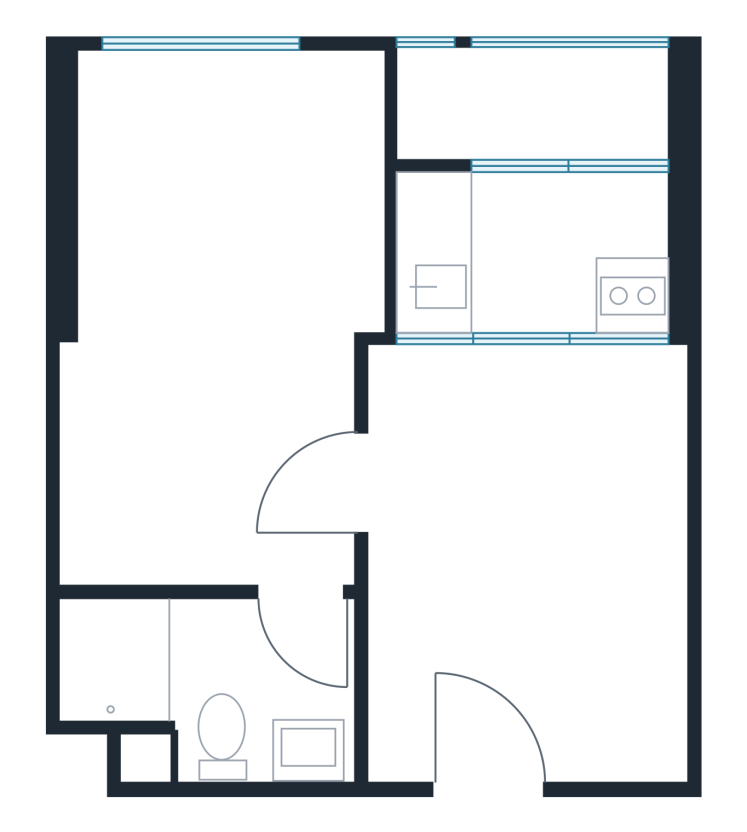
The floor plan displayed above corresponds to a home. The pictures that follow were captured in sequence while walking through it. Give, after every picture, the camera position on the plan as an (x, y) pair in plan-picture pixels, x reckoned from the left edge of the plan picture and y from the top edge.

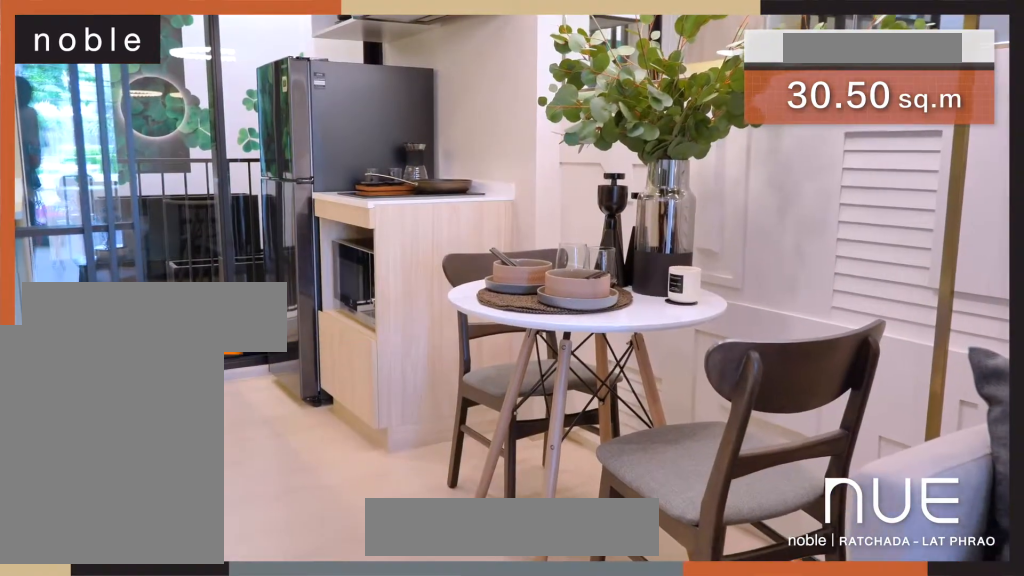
(486, 442)
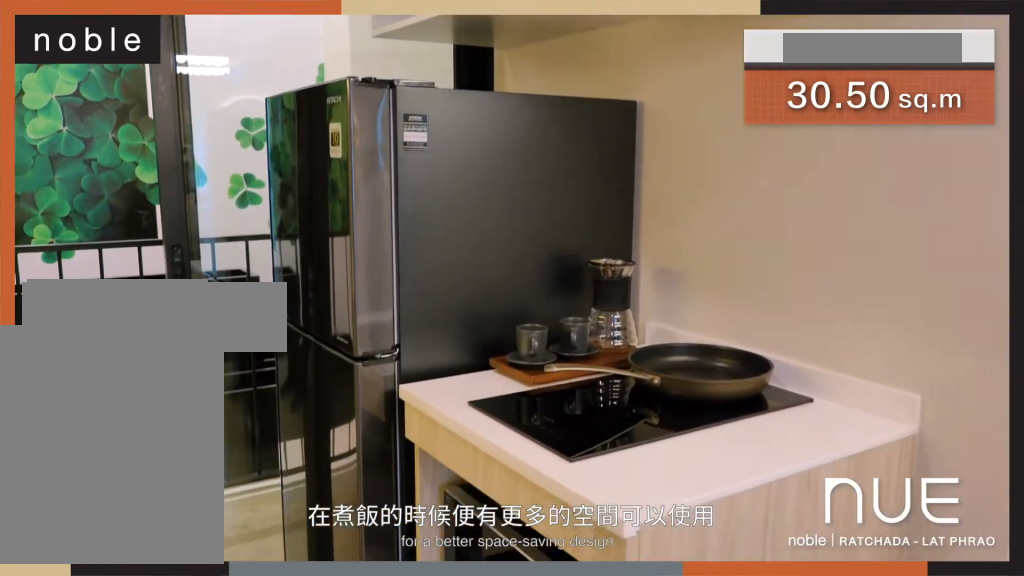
(531, 314)
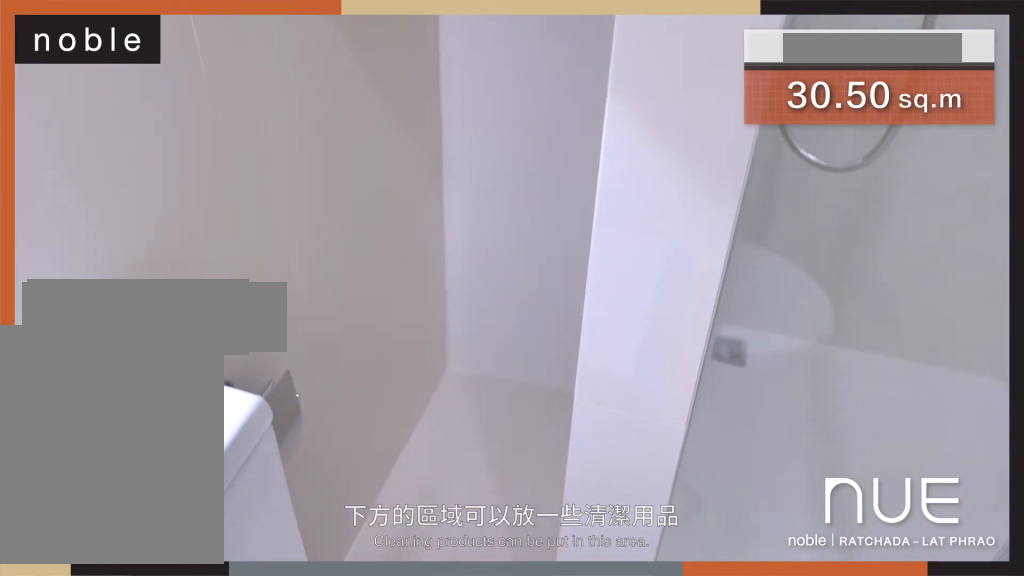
(320, 592)
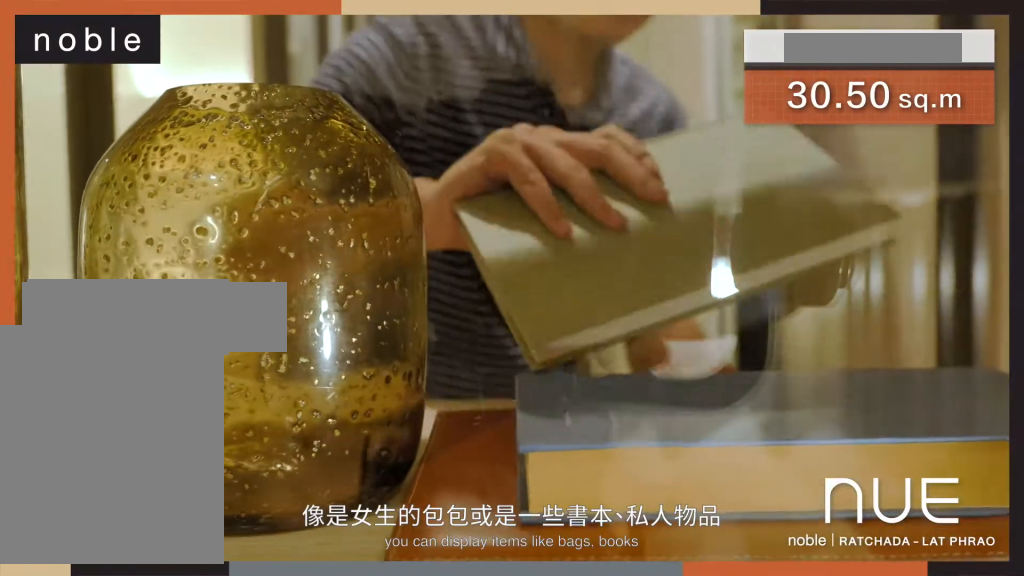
(310, 423)
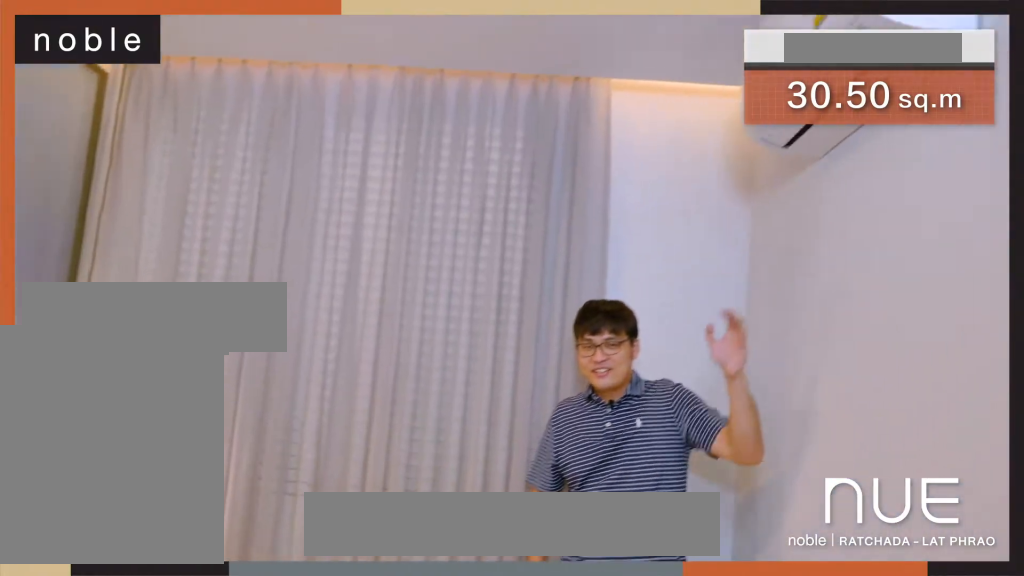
(310, 422)
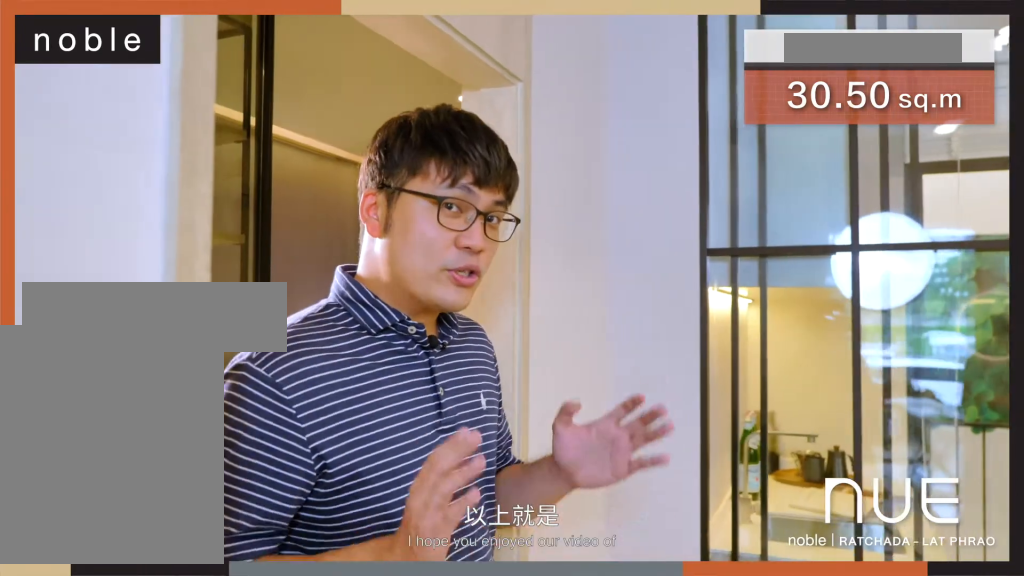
(467, 489)
